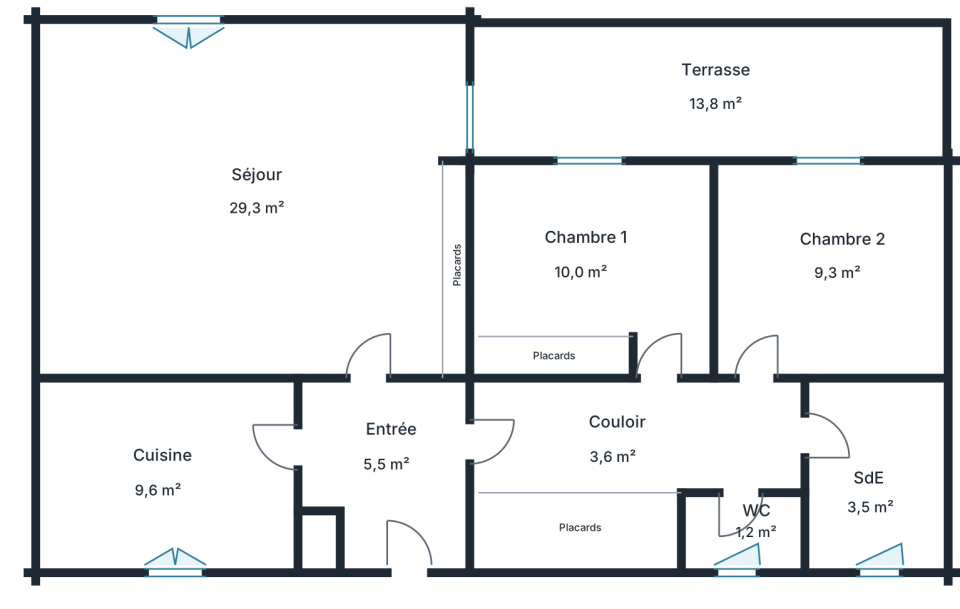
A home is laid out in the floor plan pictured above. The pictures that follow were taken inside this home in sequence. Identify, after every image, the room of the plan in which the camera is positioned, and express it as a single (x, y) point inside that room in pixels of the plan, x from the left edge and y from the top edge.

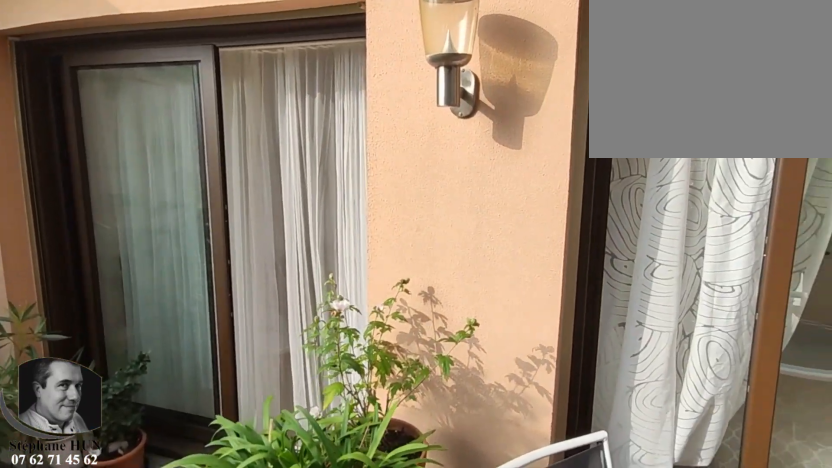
(712, 84)
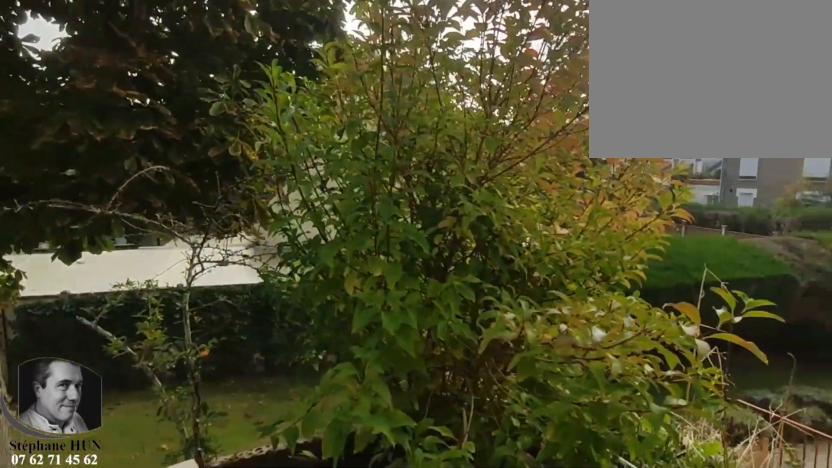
(712, 84)
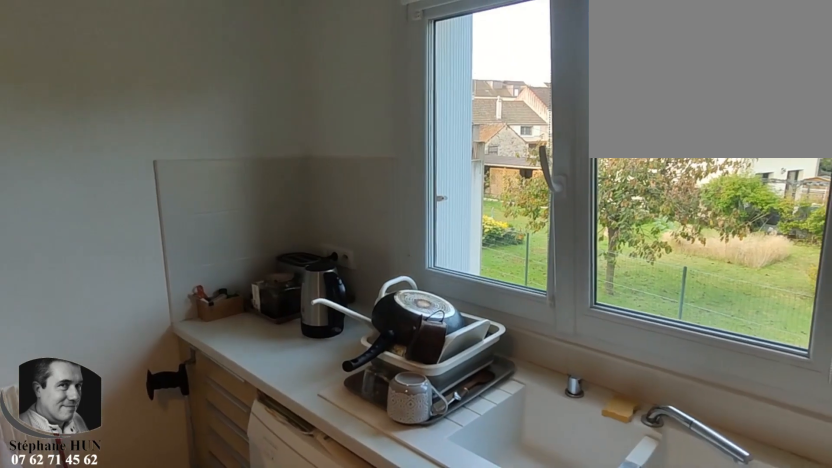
(166, 474)
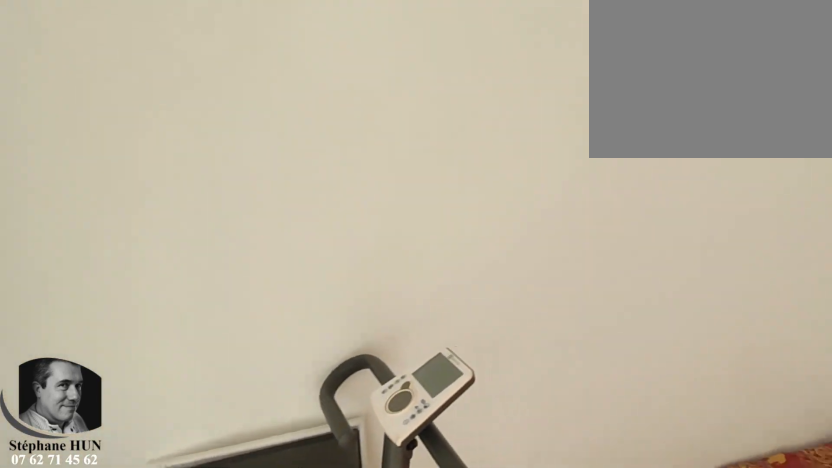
(832, 273)
